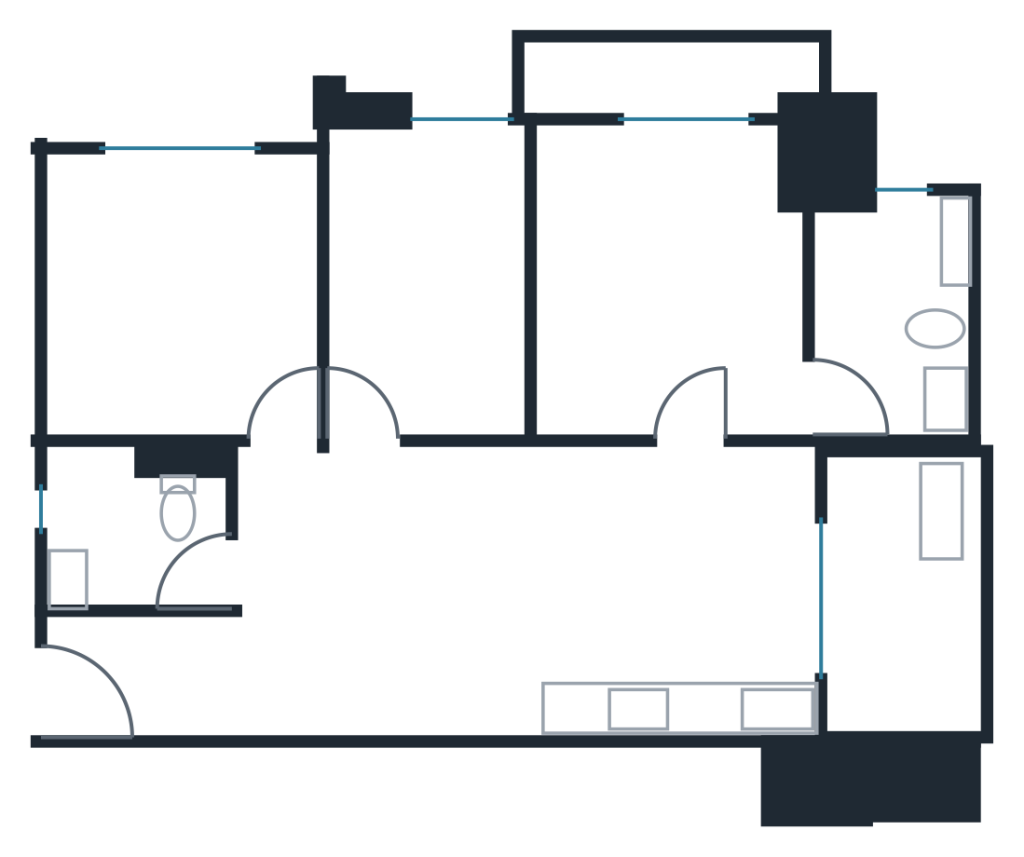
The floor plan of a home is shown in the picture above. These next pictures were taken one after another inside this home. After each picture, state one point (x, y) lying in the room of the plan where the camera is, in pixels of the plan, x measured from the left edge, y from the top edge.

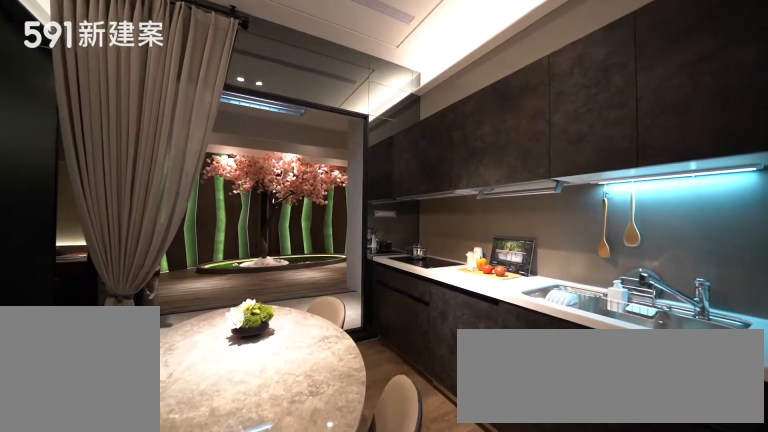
(681, 593)
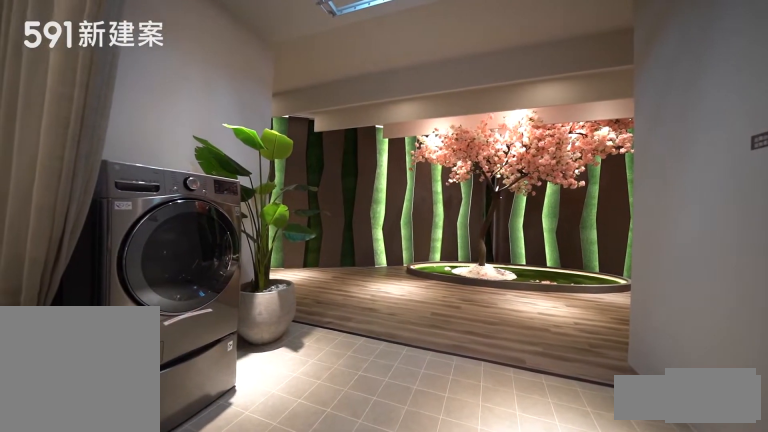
(906, 594)
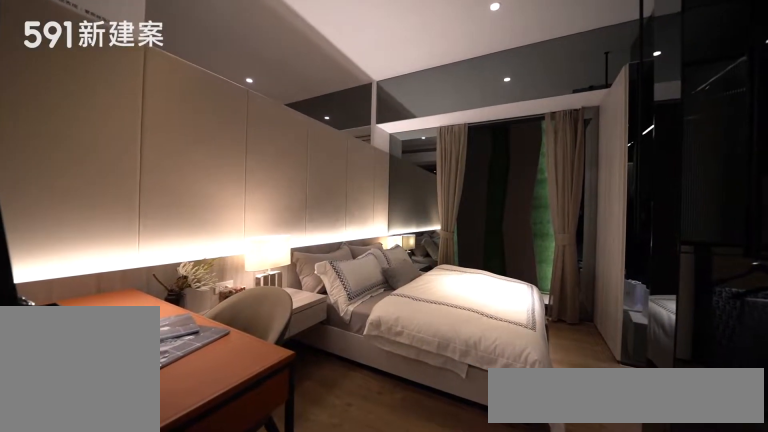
(674, 271)
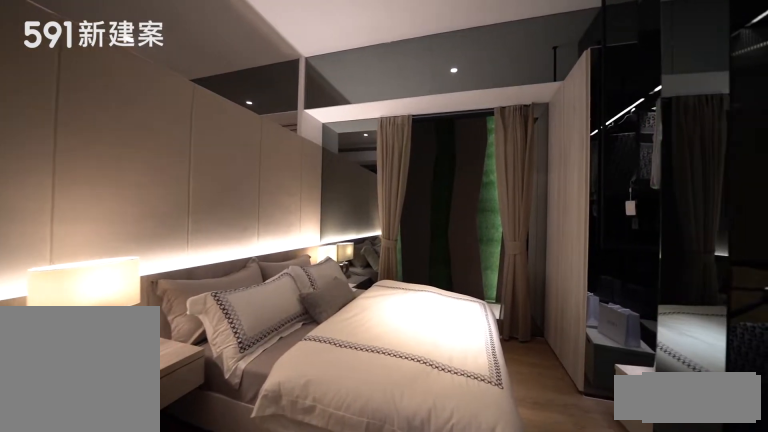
(674, 271)
